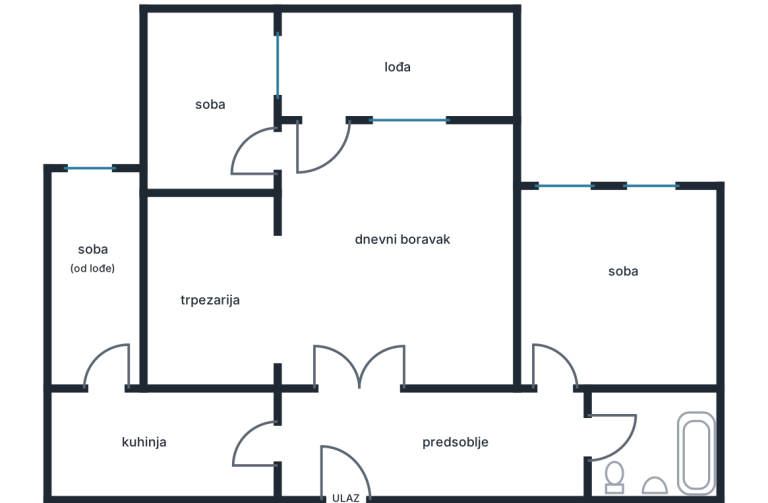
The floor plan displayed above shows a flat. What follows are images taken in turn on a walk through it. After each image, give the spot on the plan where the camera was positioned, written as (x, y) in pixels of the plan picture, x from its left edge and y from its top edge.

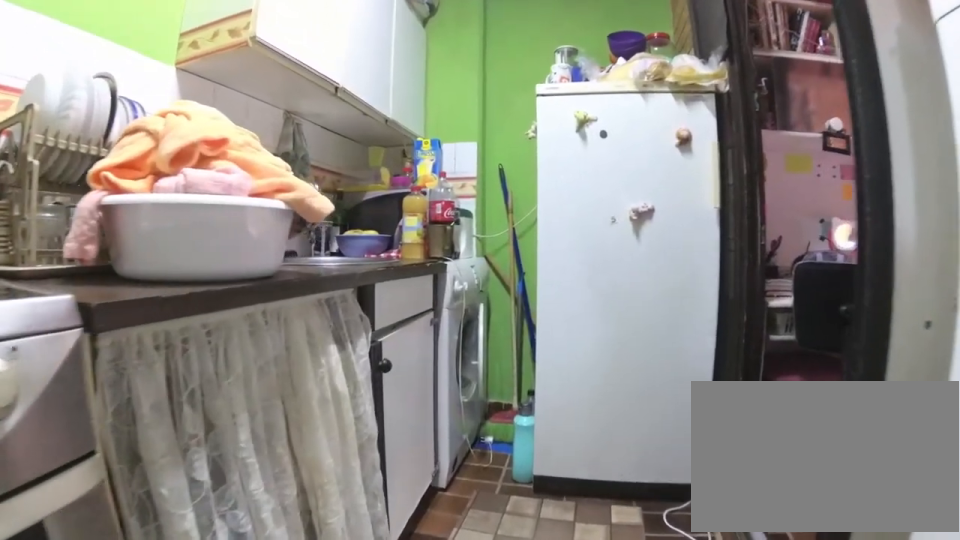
(199, 442)
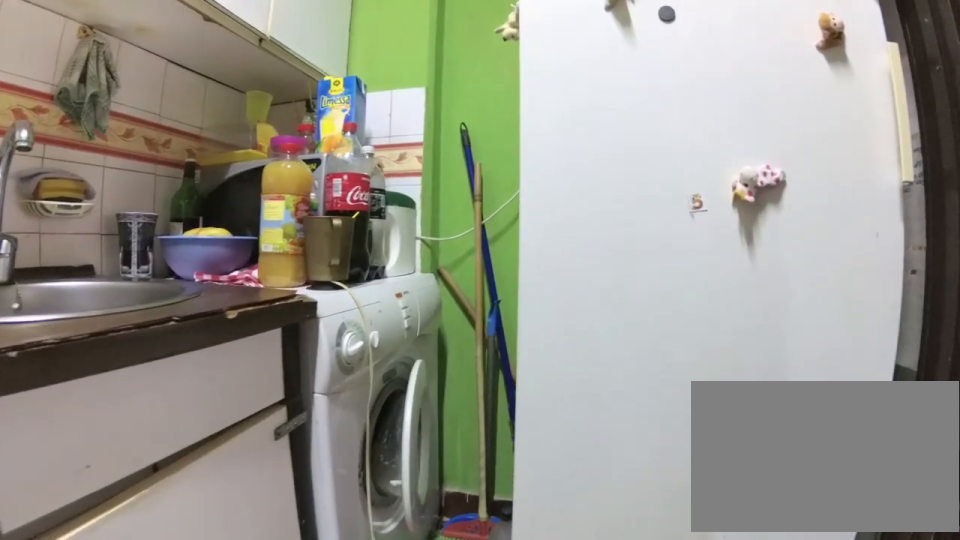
(144, 442)
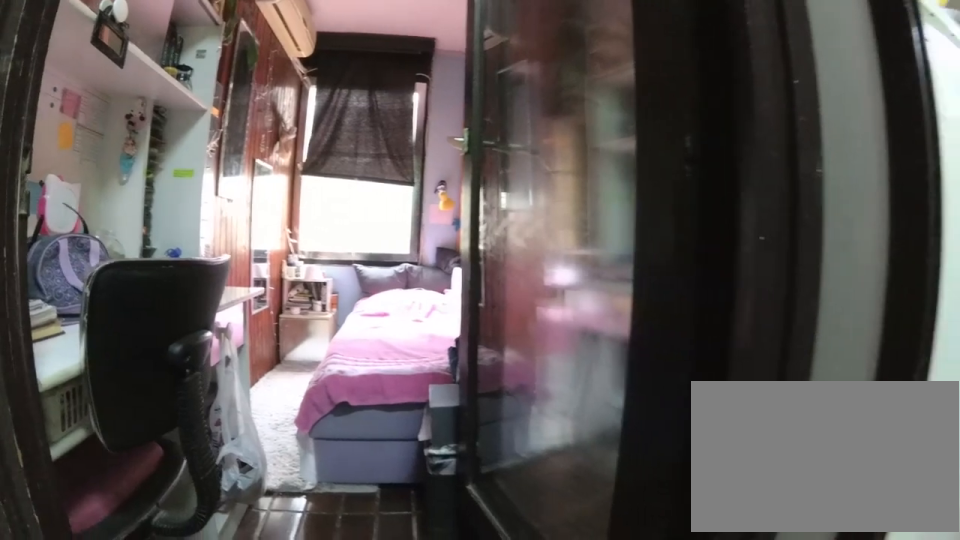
(92, 435)
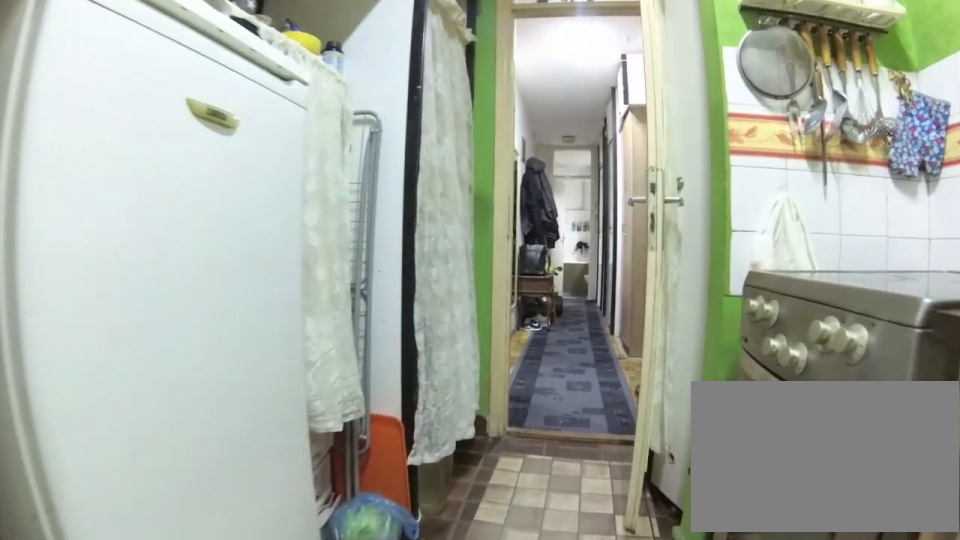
(105, 435)
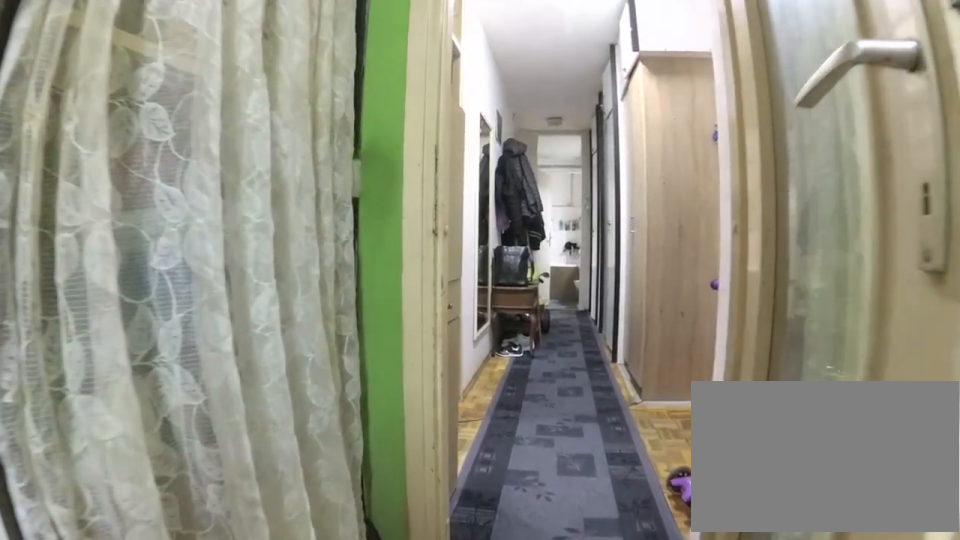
(163, 436)
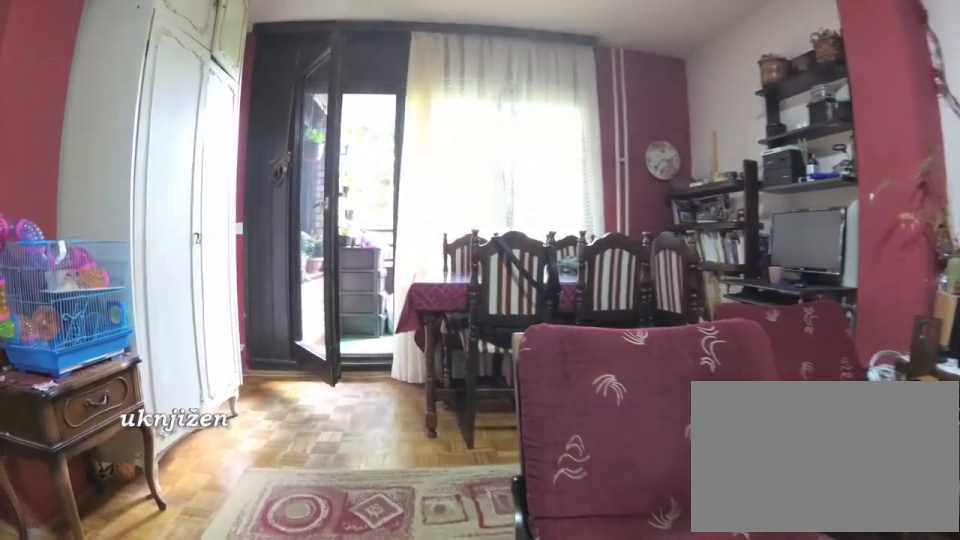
(338, 310)
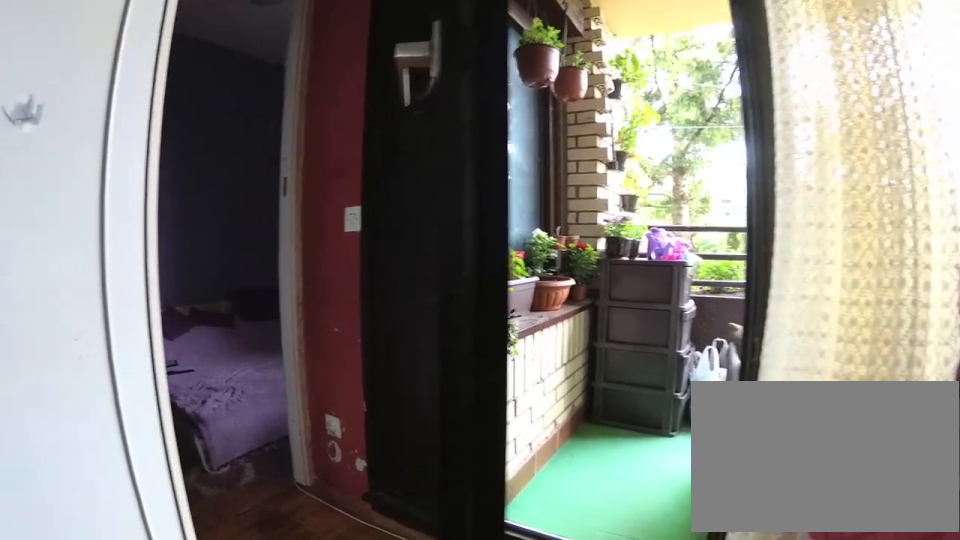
(340, 202)
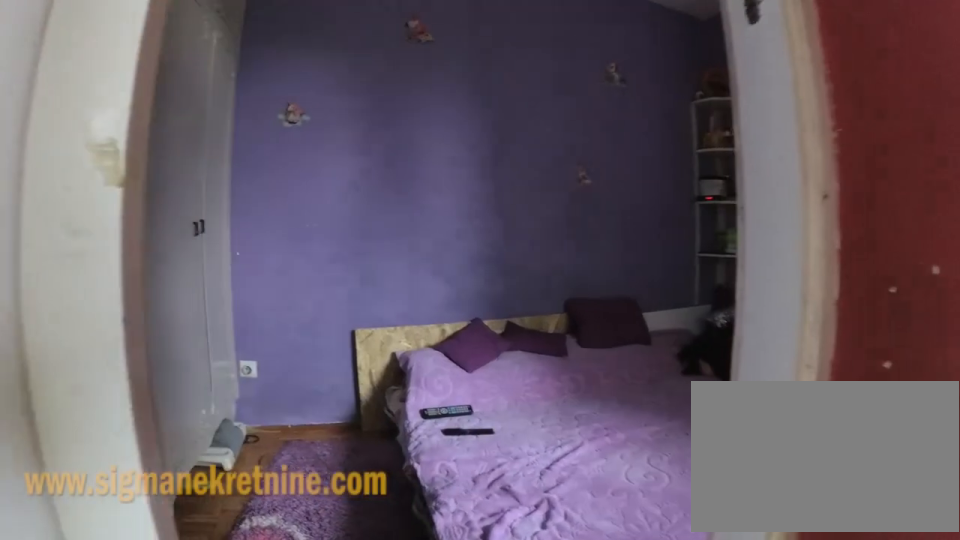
(315, 179)
